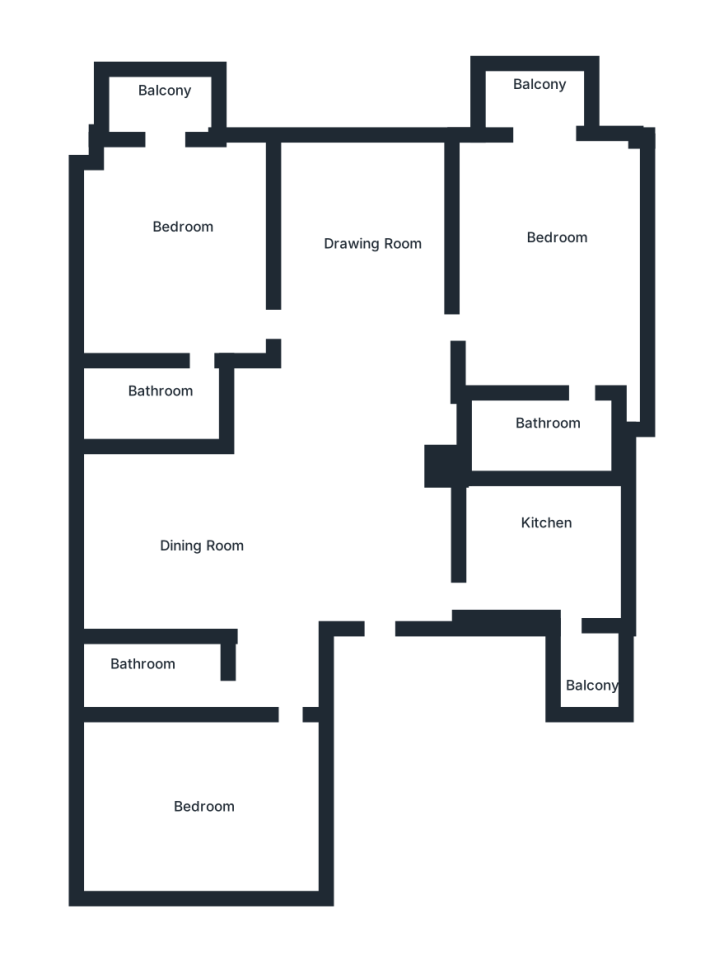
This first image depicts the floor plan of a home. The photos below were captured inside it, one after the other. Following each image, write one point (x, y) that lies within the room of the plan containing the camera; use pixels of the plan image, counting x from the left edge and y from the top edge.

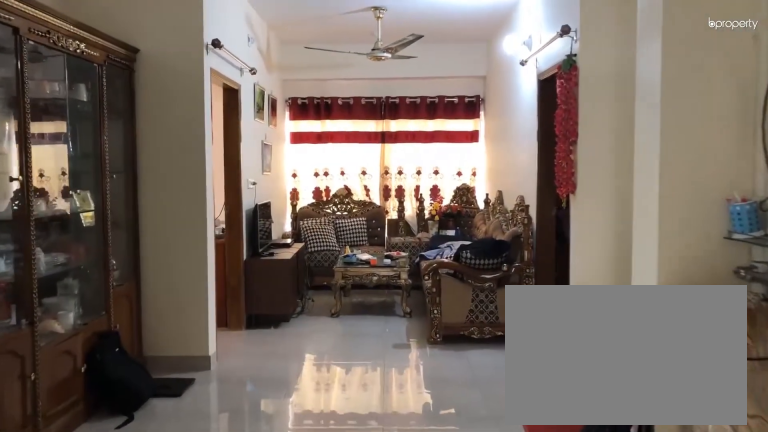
(322, 554)
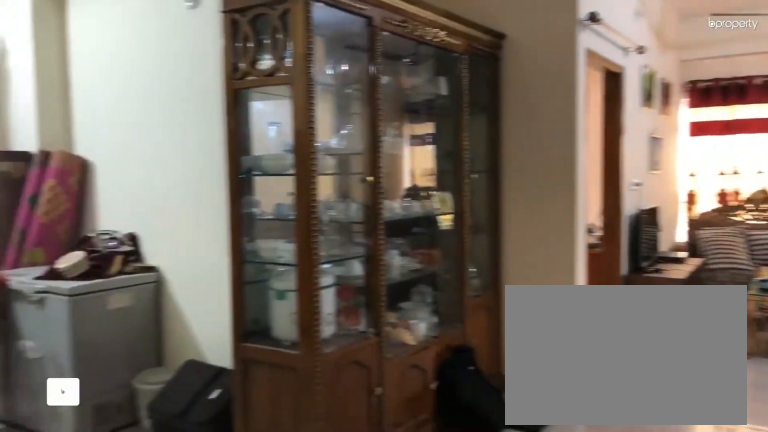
(182, 549)
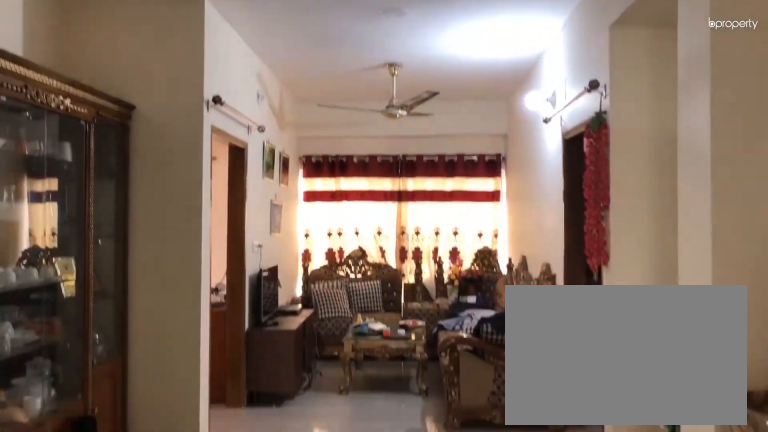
(199, 549)
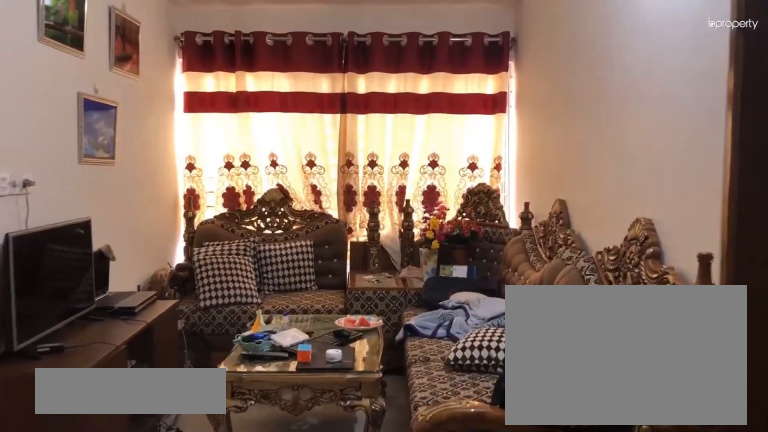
(364, 232)
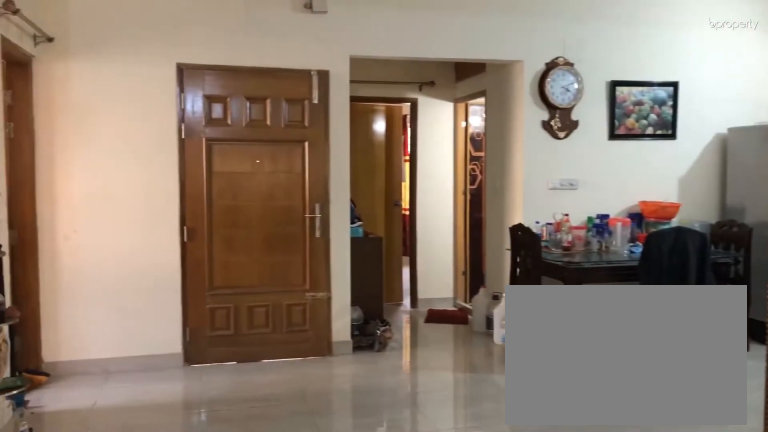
(366, 250)
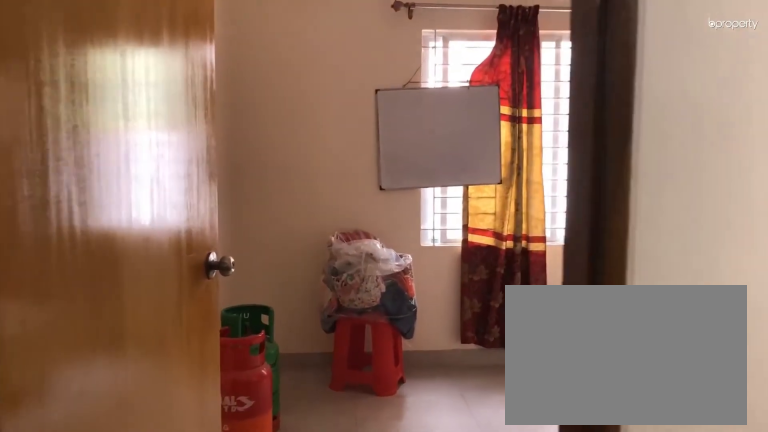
(200, 802)
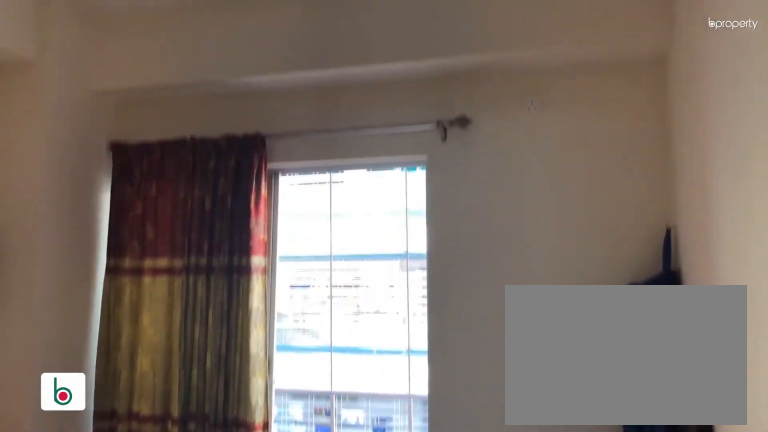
(186, 232)
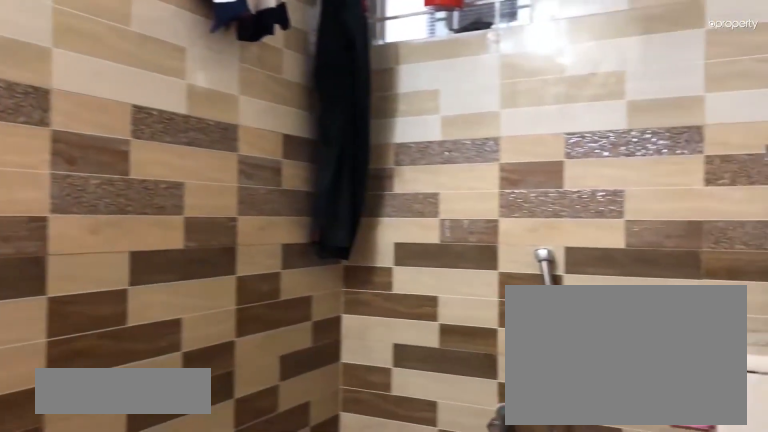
(167, 414)
